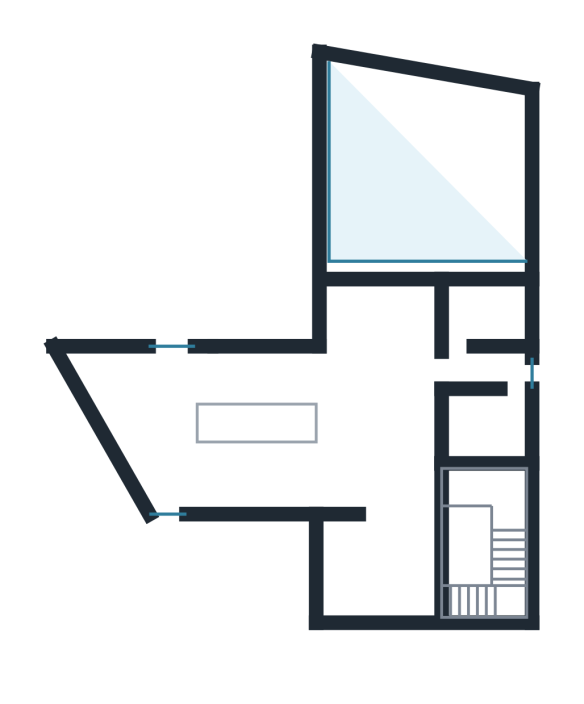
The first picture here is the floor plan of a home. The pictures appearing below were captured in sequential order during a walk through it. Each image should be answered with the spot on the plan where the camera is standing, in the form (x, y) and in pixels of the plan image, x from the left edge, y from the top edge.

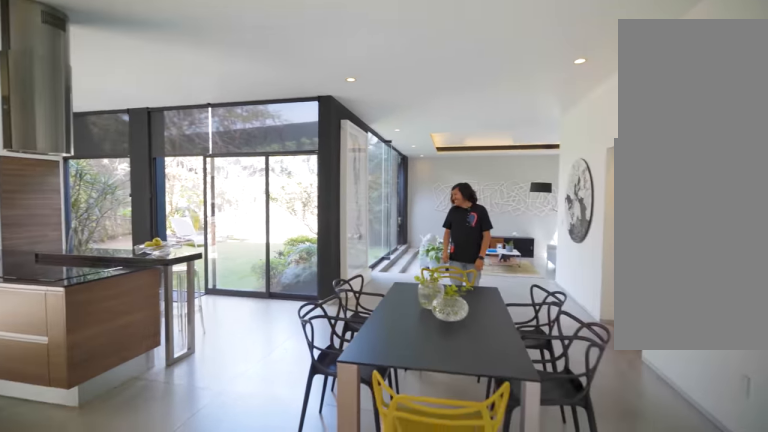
(387, 479)
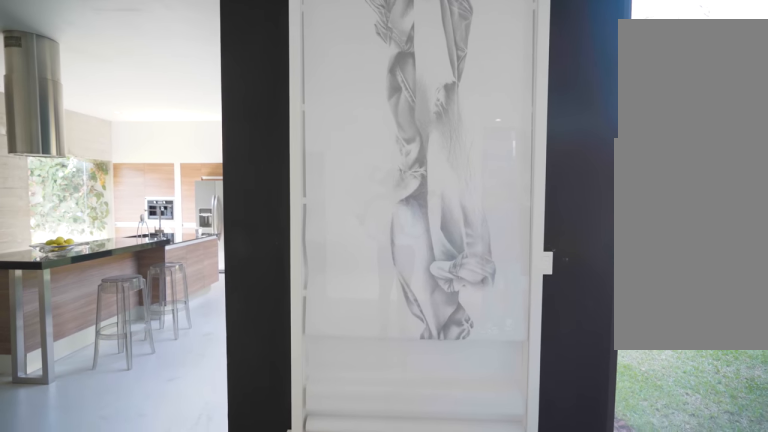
(401, 348)
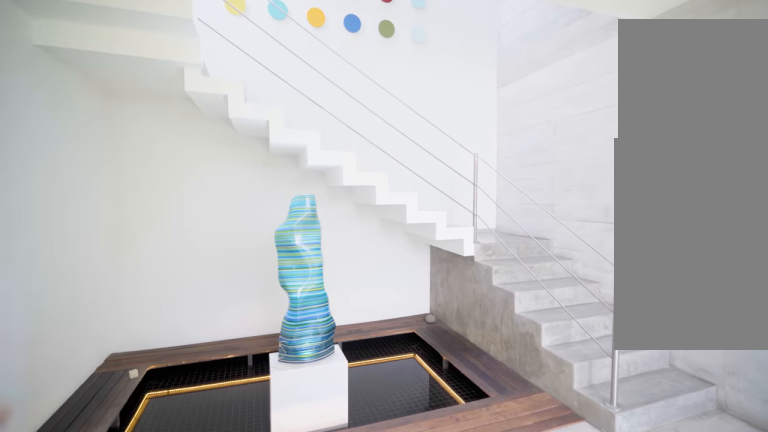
(347, 450)
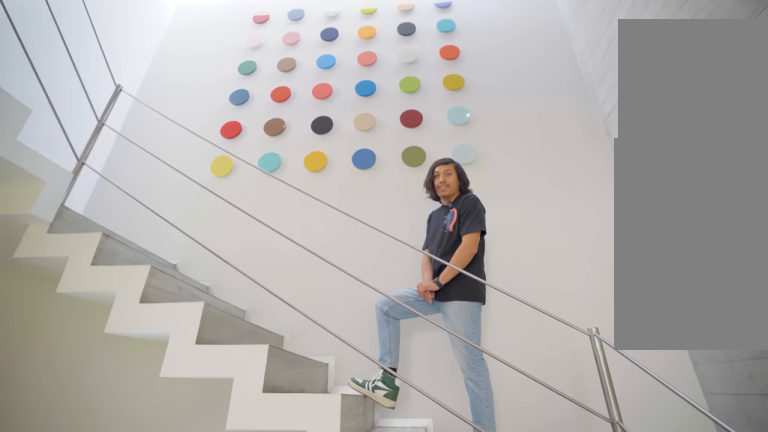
(412, 543)
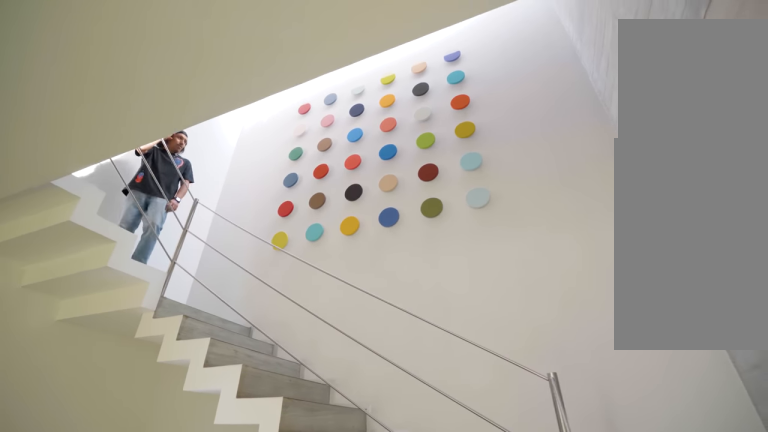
(413, 543)
